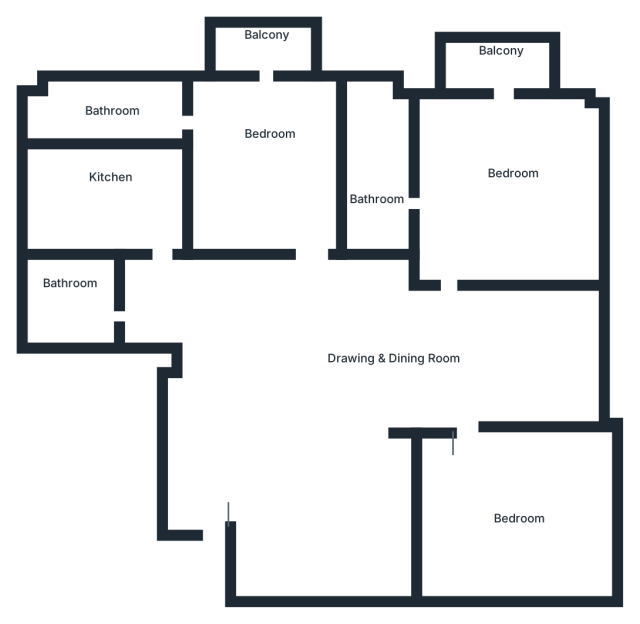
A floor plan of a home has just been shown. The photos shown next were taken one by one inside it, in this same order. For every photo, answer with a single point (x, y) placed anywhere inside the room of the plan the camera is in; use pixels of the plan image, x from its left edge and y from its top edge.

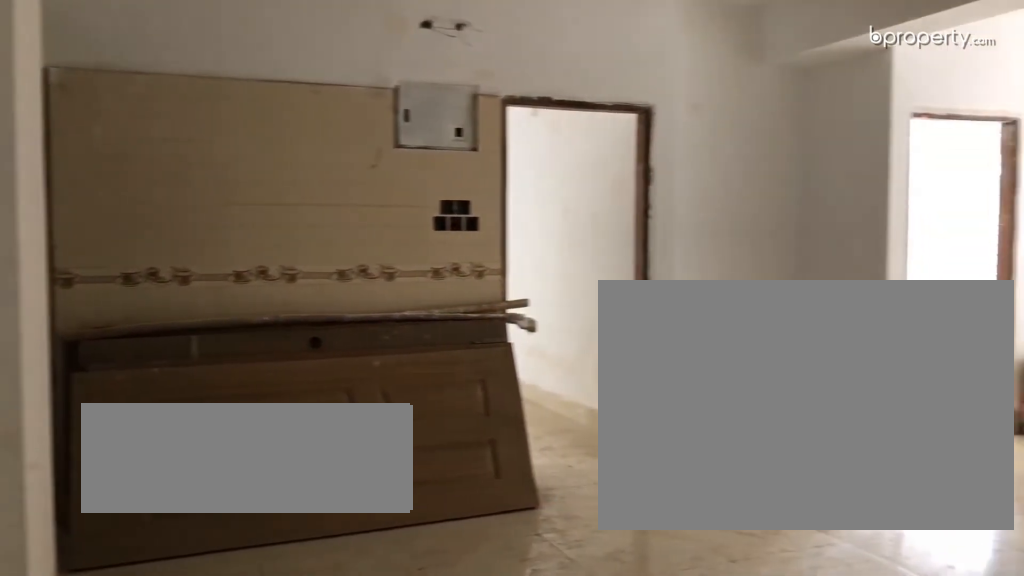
(299, 429)
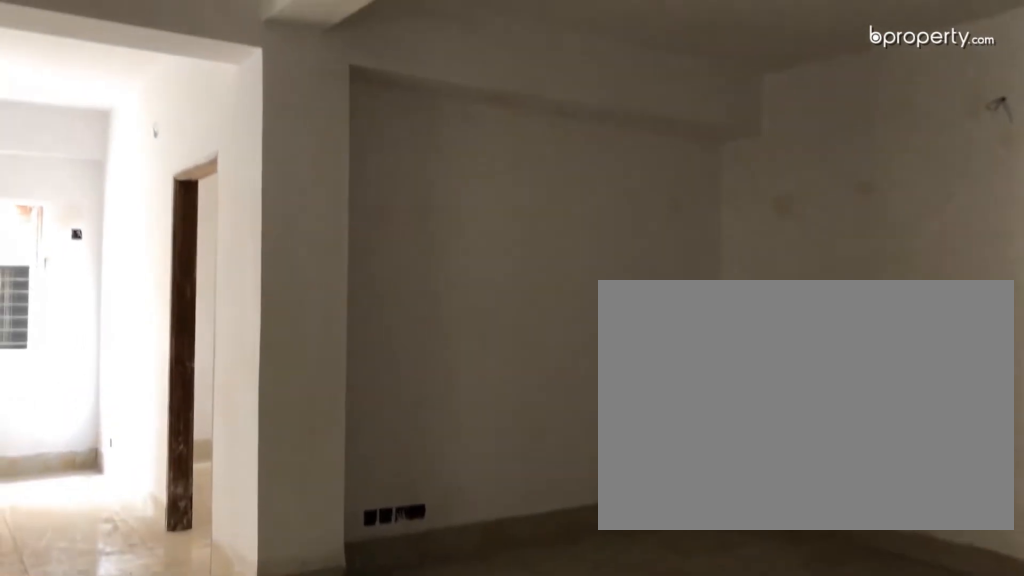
(296, 404)
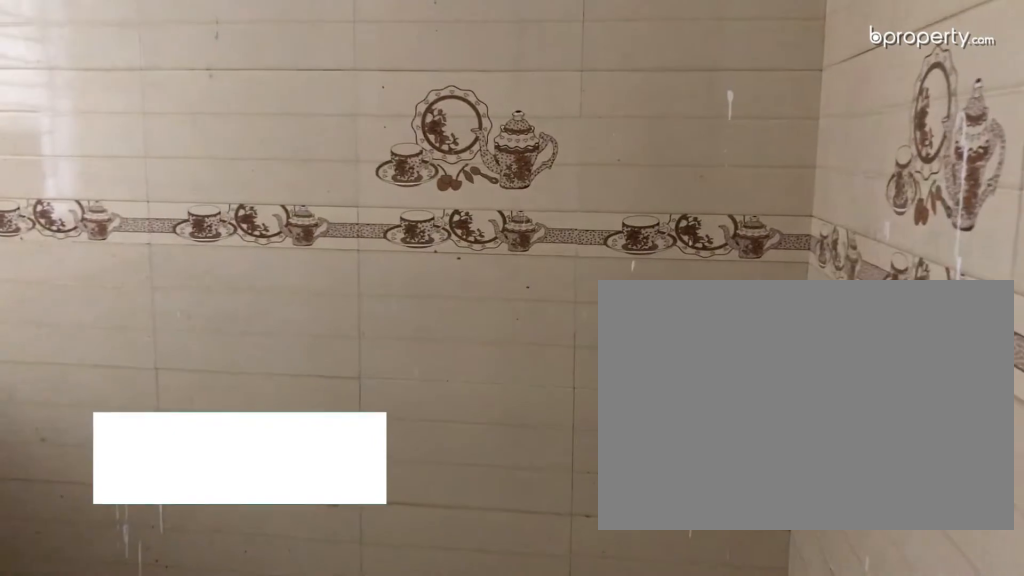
(116, 202)
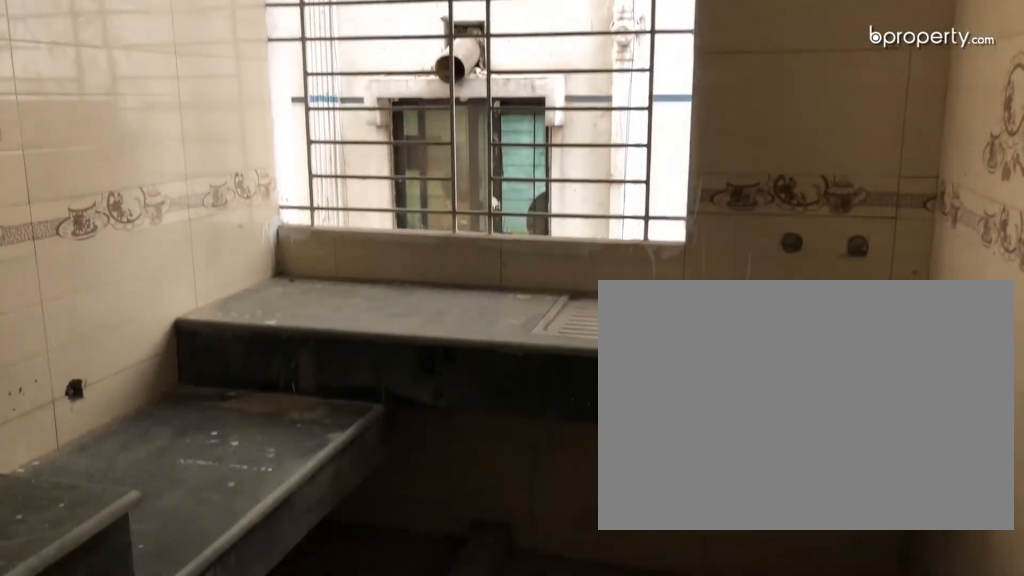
(120, 202)
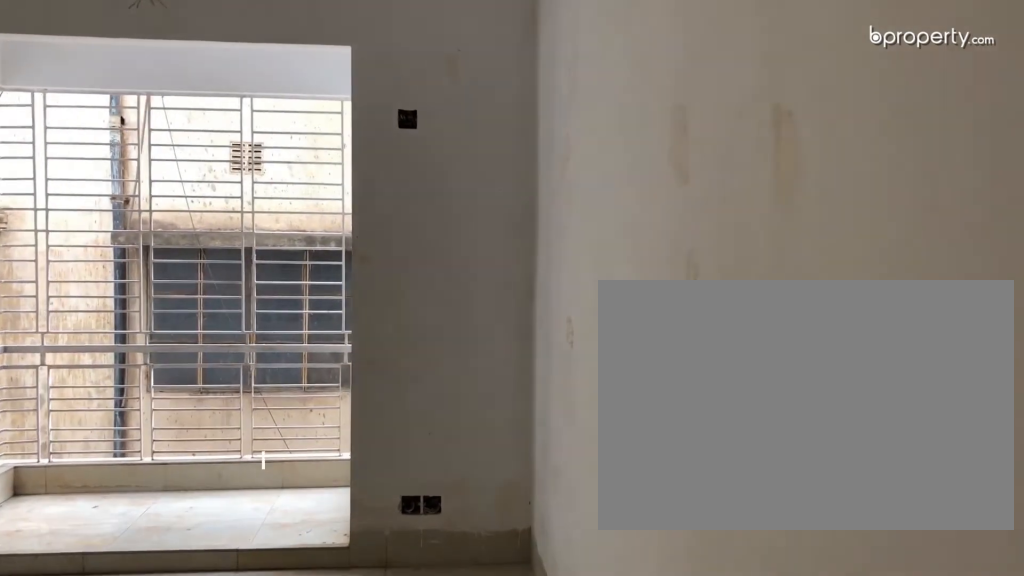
(273, 171)
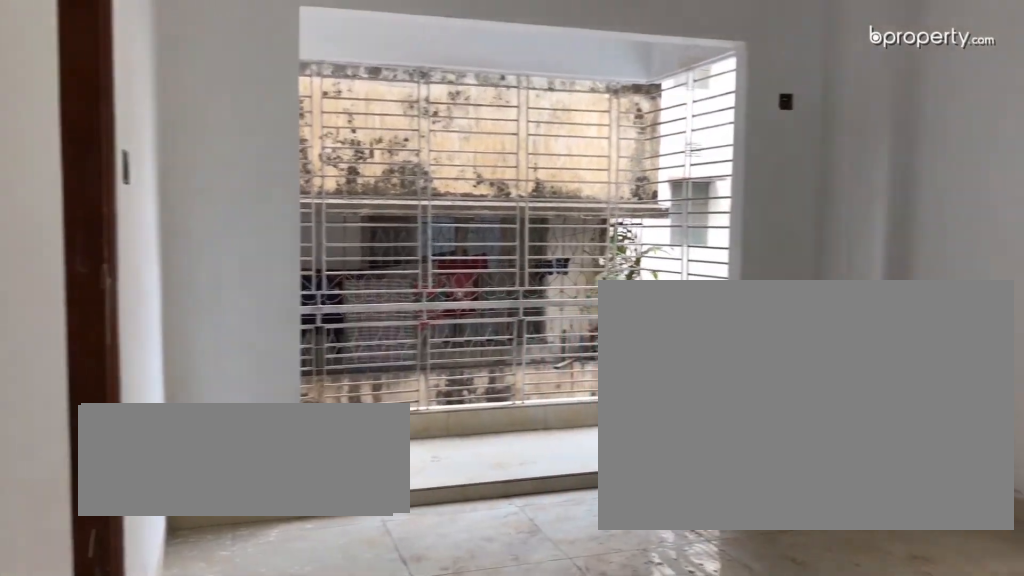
(505, 200)
